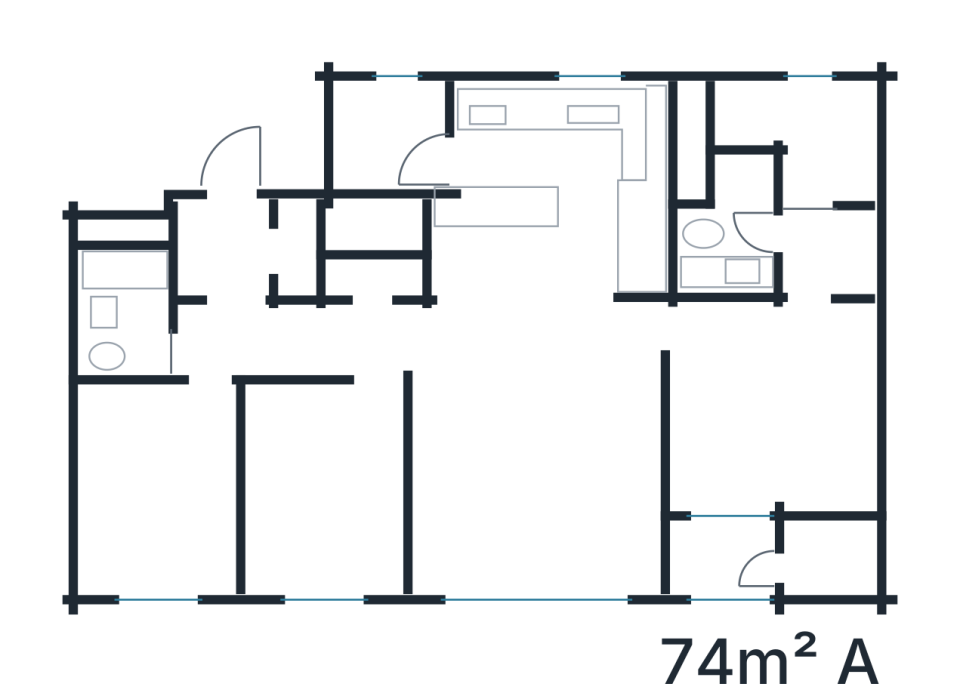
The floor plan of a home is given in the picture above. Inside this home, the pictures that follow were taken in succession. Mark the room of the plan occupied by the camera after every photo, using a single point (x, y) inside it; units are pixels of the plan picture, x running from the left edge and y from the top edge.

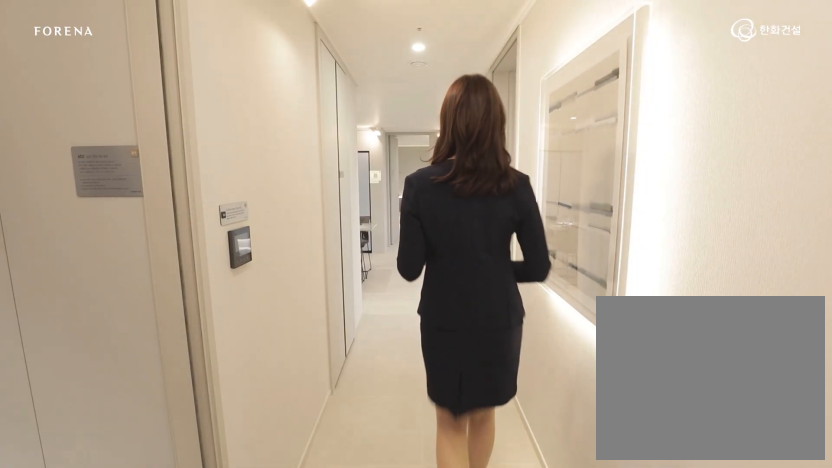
(341, 340)
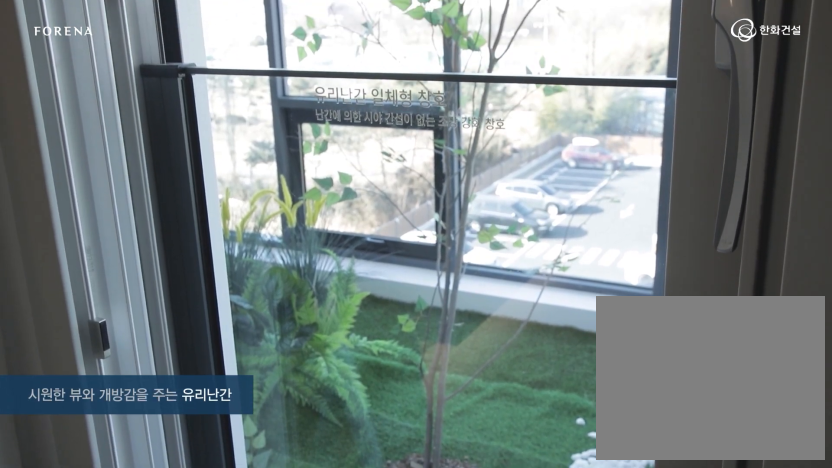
(544, 463)
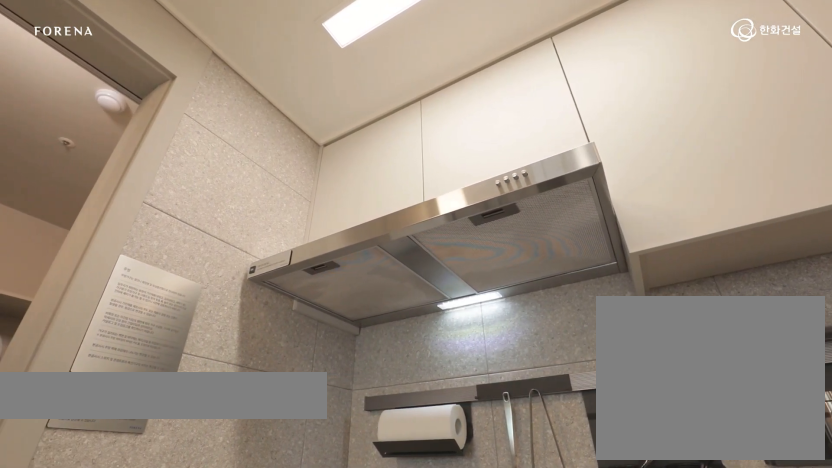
(527, 269)
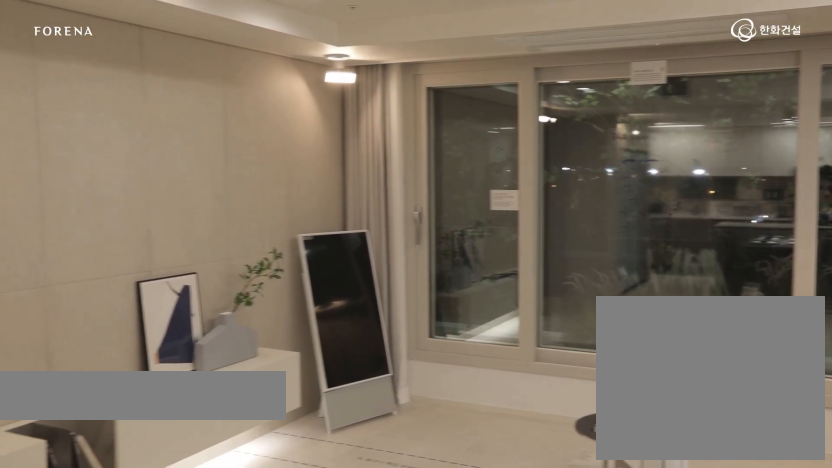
(527, 269)
